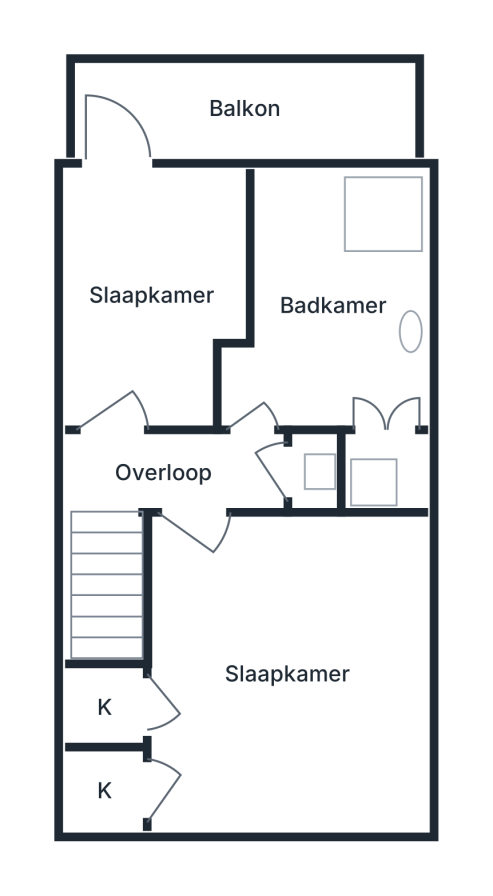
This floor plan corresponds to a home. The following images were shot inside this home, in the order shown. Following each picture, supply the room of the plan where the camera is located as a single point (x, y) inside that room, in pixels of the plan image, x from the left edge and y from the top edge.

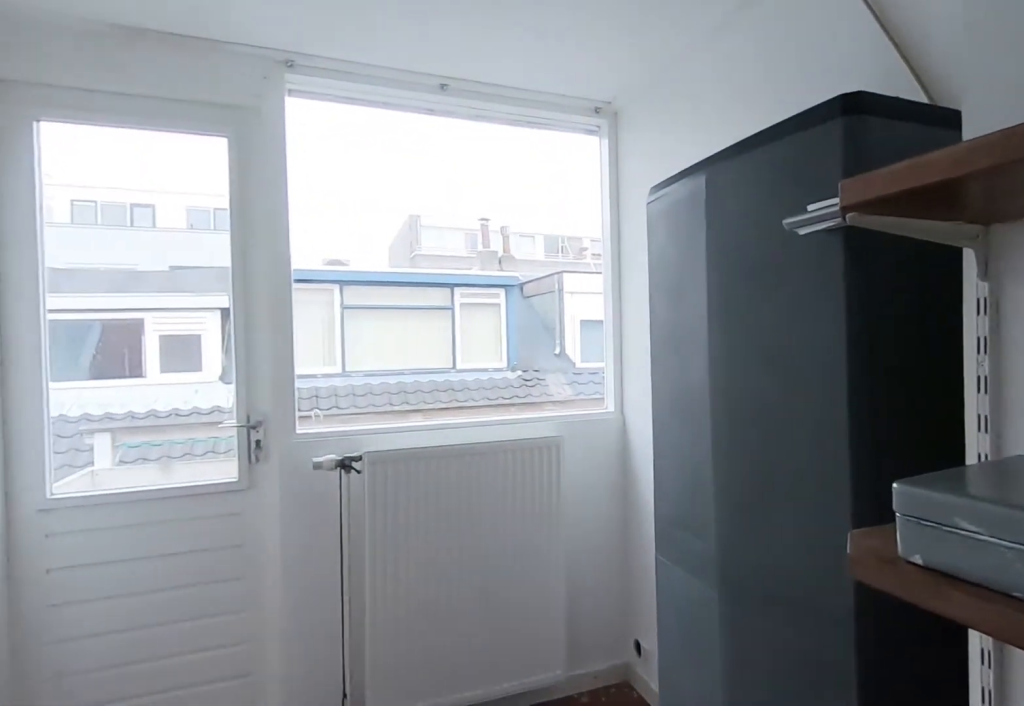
(156, 236)
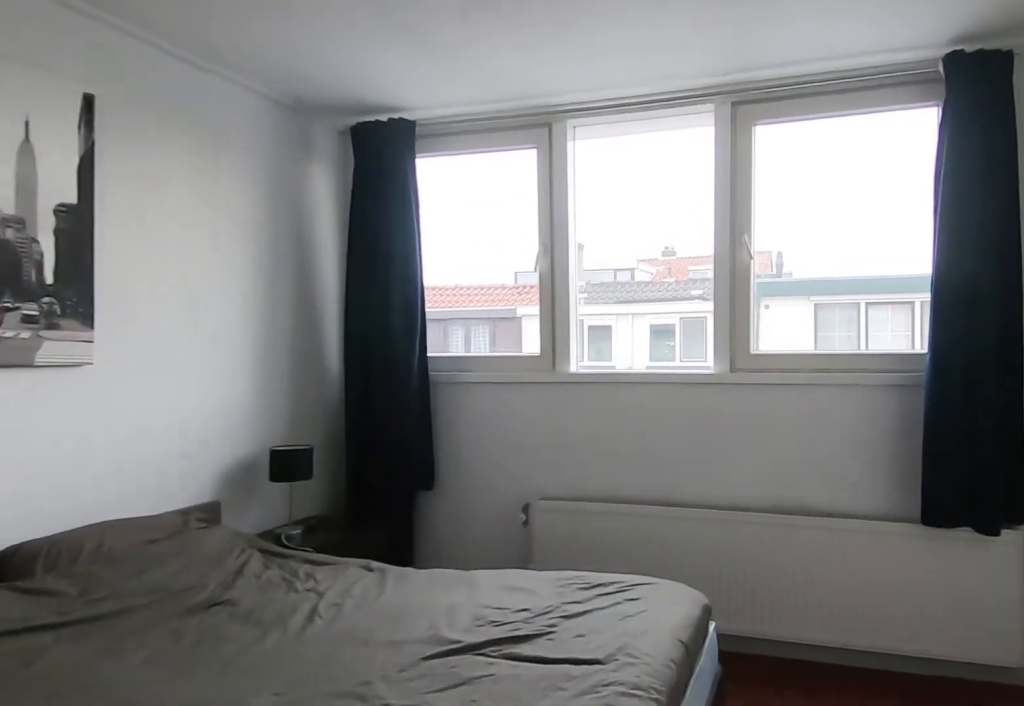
(407, 749)
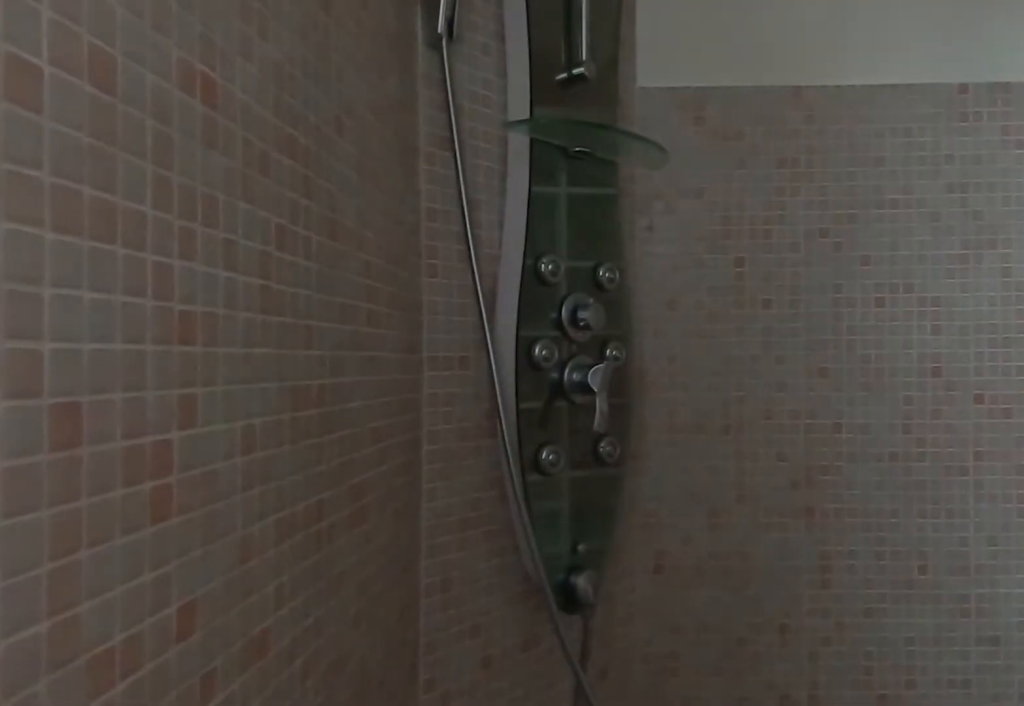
(318, 228)
